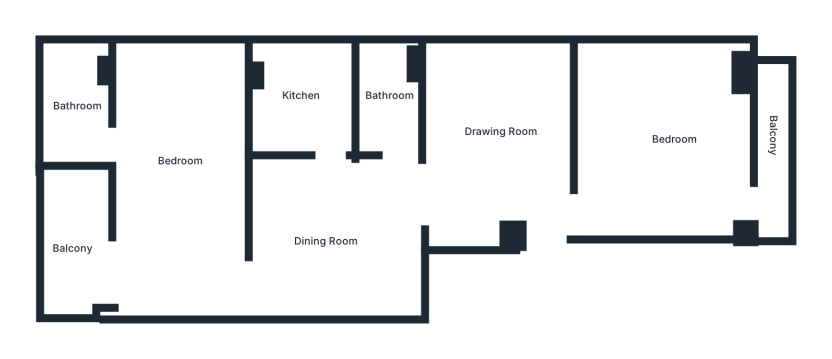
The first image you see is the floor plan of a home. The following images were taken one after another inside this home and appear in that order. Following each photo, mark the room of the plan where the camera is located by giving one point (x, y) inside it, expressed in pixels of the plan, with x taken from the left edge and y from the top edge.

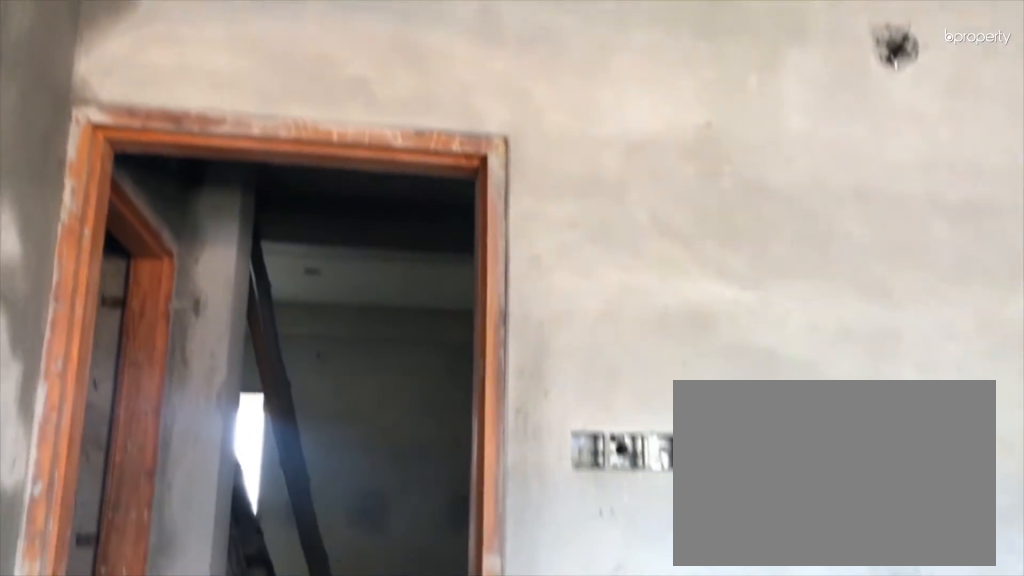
(660, 143)
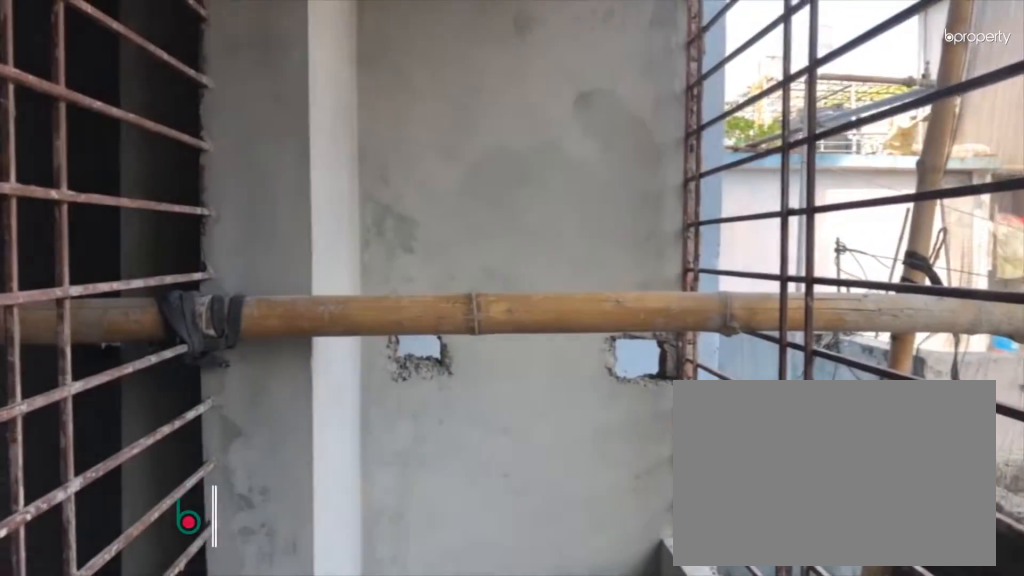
(773, 182)
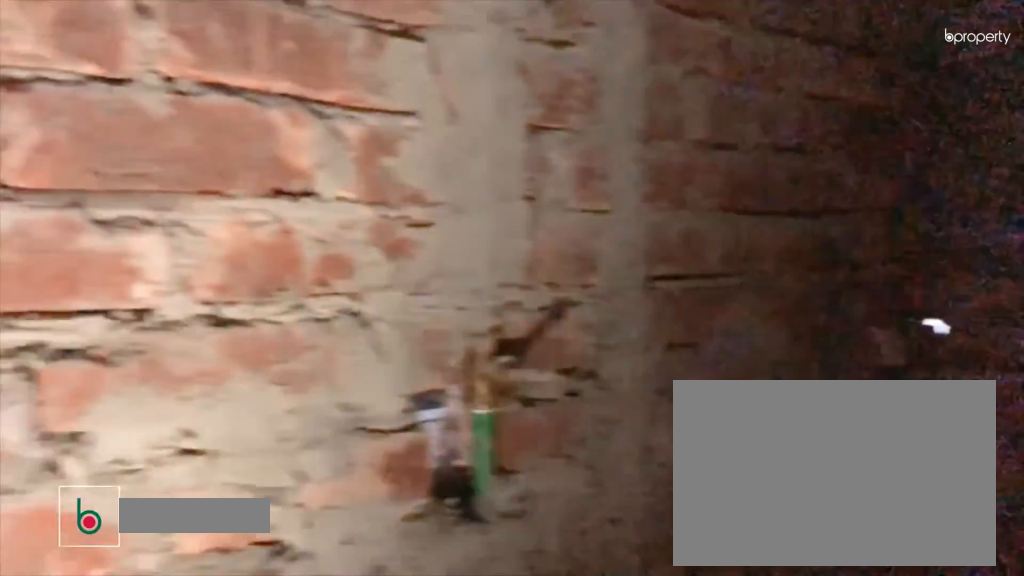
(388, 101)
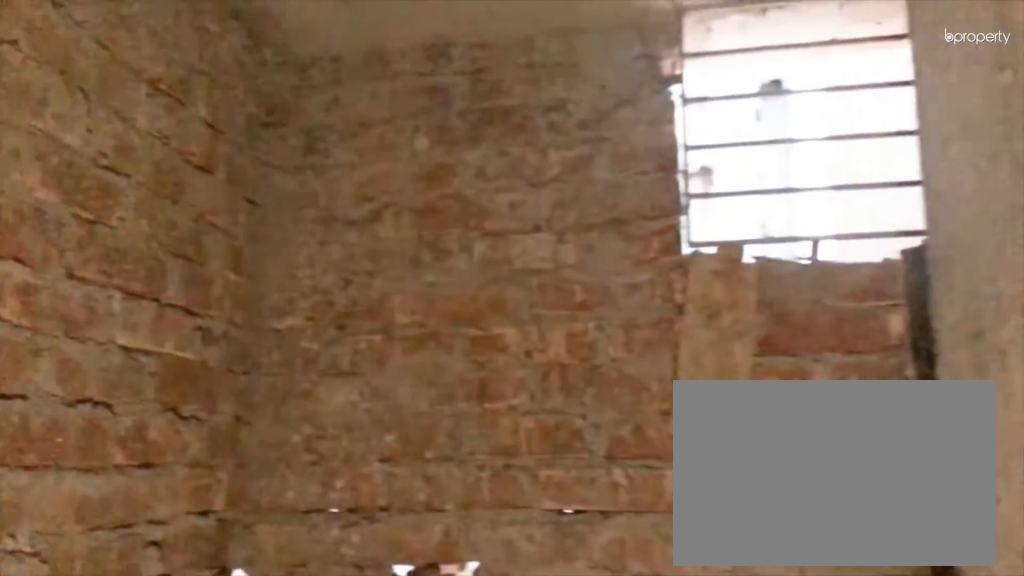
(388, 101)
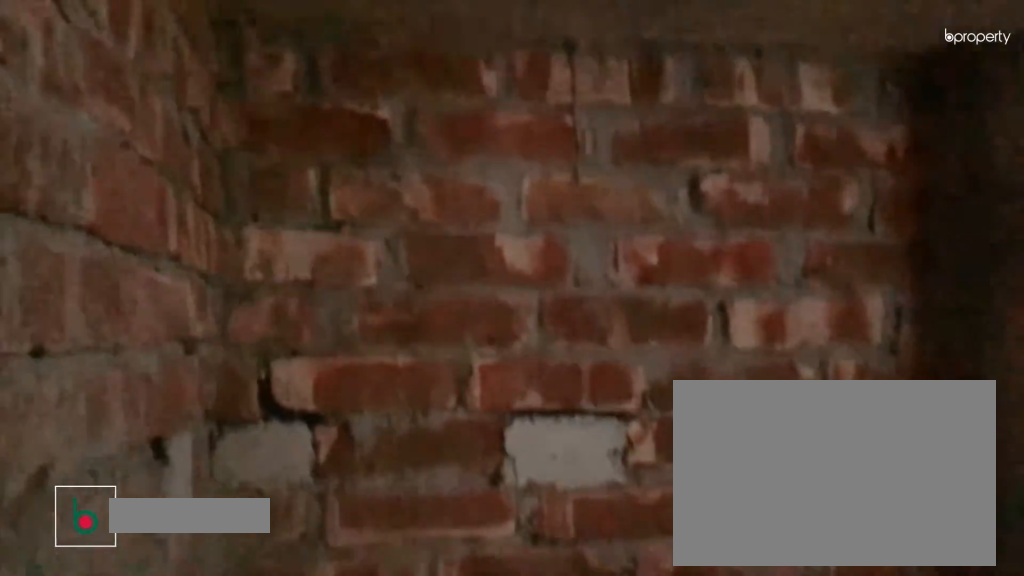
(302, 97)
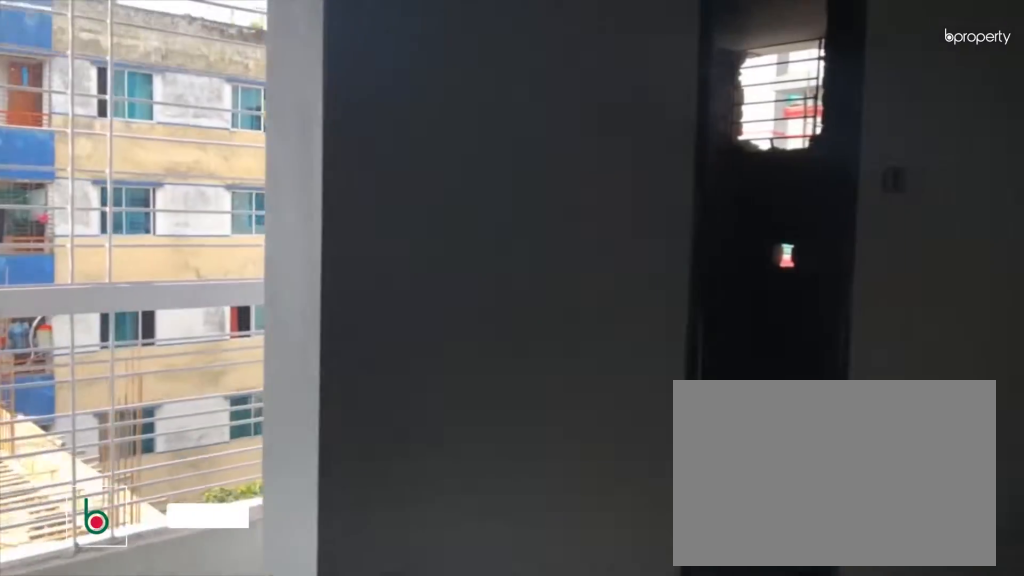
(177, 166)
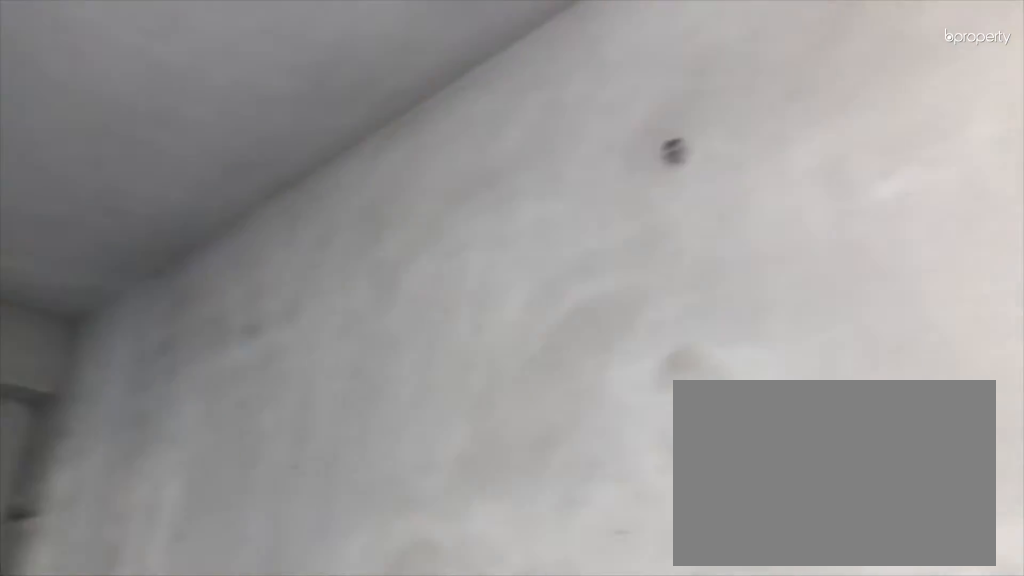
(176, 166)
